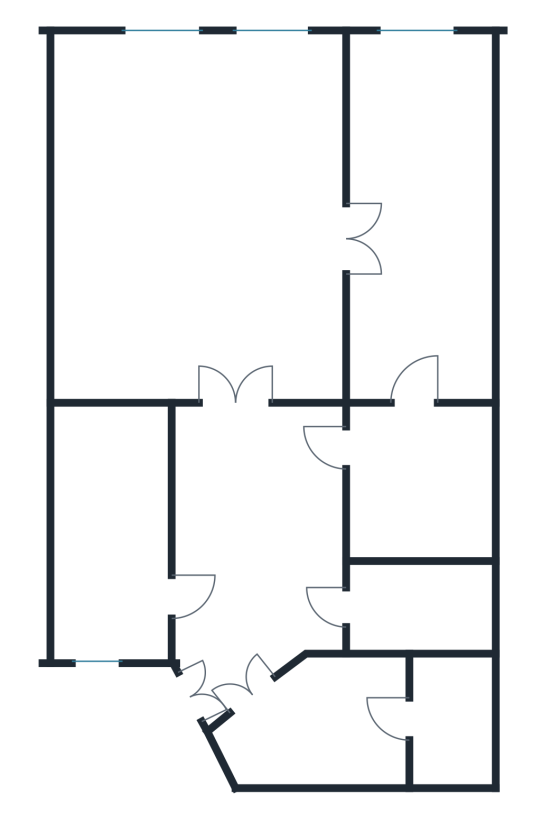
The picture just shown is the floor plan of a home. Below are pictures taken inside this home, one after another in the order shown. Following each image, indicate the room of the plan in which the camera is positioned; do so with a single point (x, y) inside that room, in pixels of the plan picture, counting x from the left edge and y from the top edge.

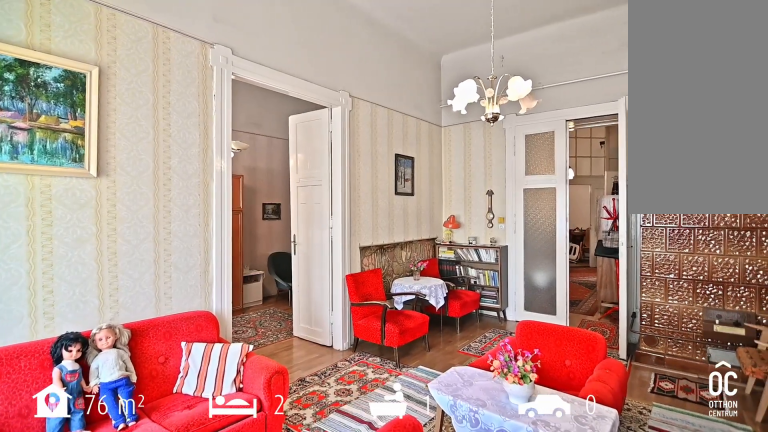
(198, 221)
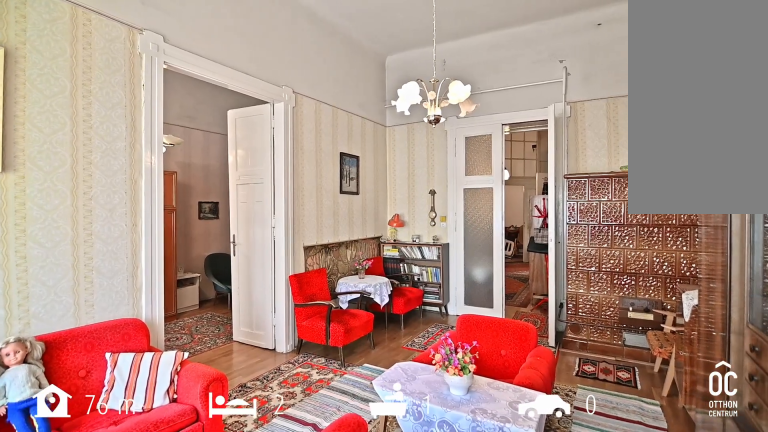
(198, 221)
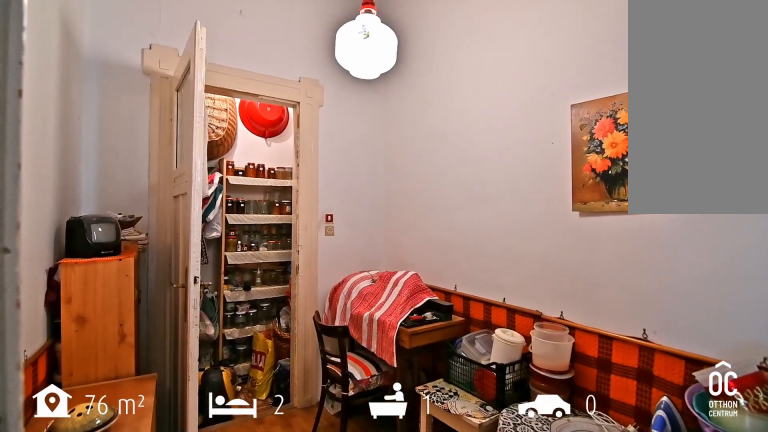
(319, 719)
